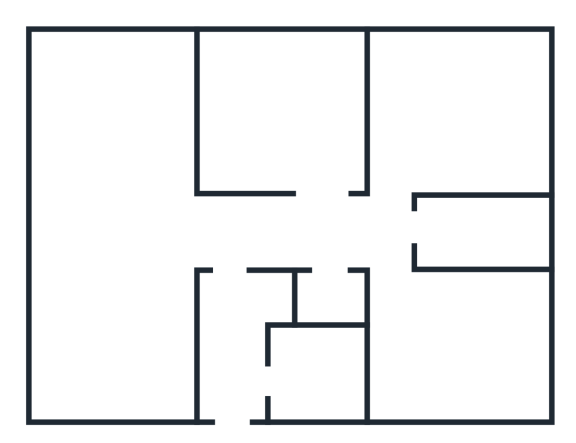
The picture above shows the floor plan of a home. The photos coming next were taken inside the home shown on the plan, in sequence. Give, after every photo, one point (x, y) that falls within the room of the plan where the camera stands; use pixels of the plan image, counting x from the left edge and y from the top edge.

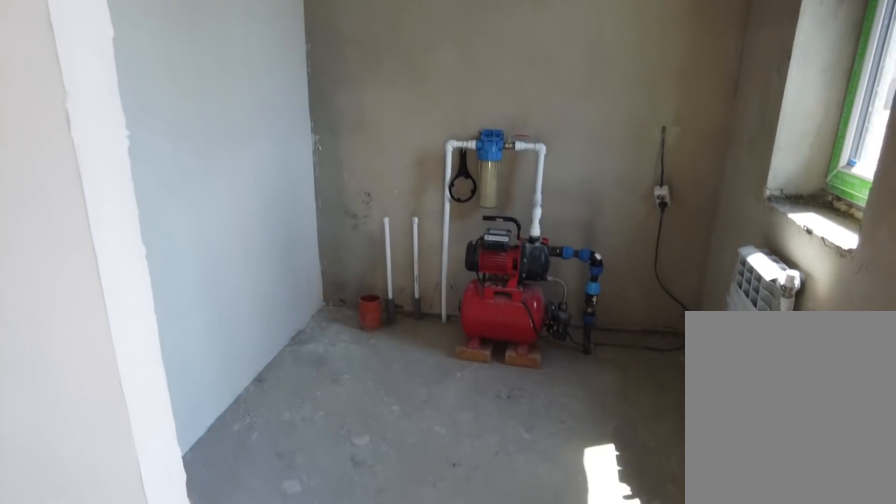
(233, 404)
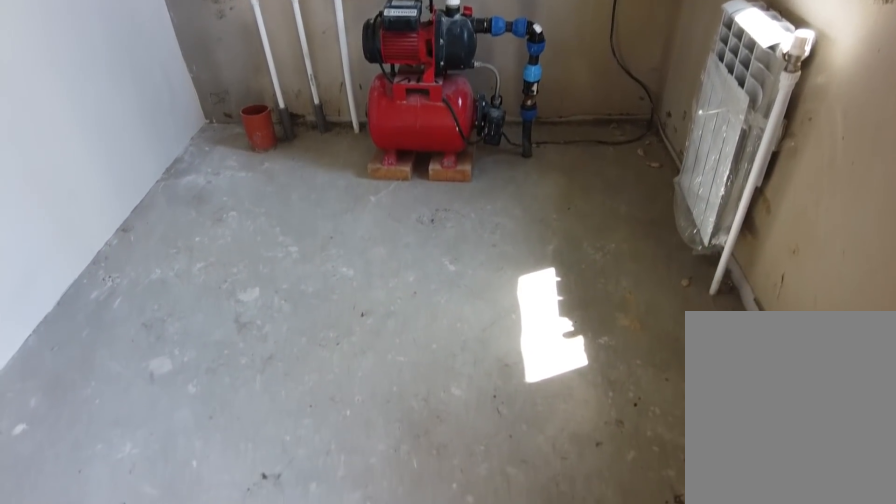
(296, 399)
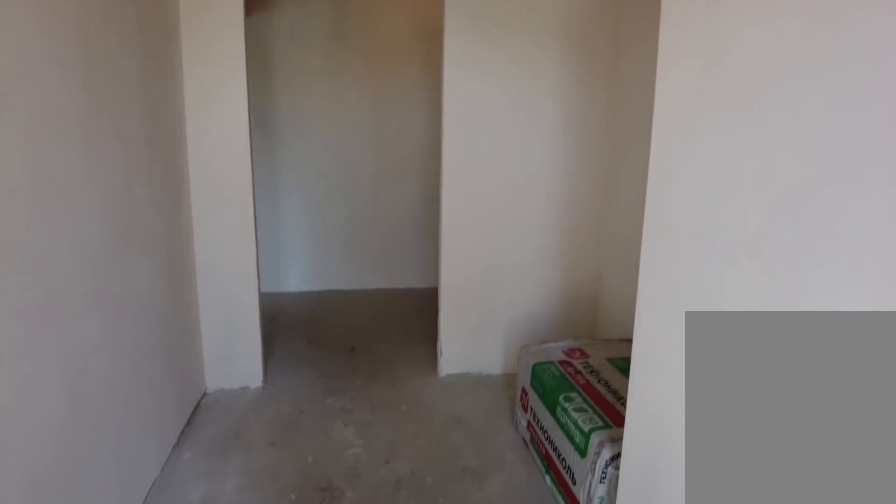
(243, 393)
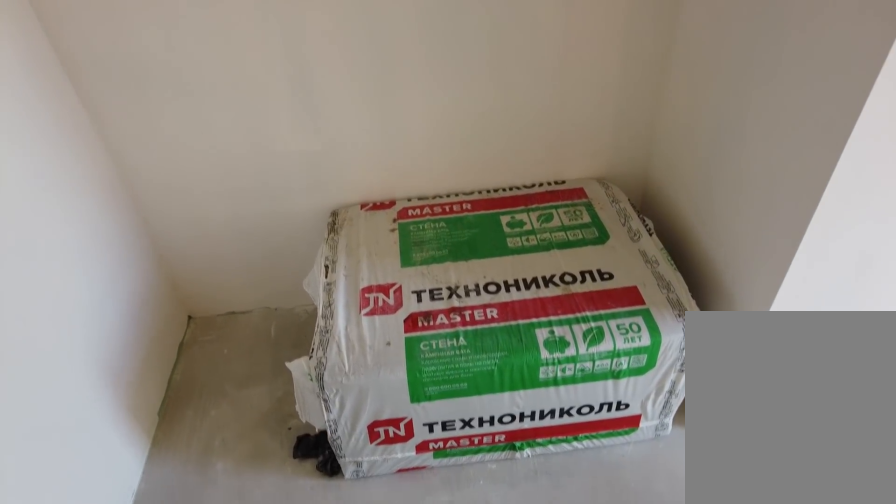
(227, 316)
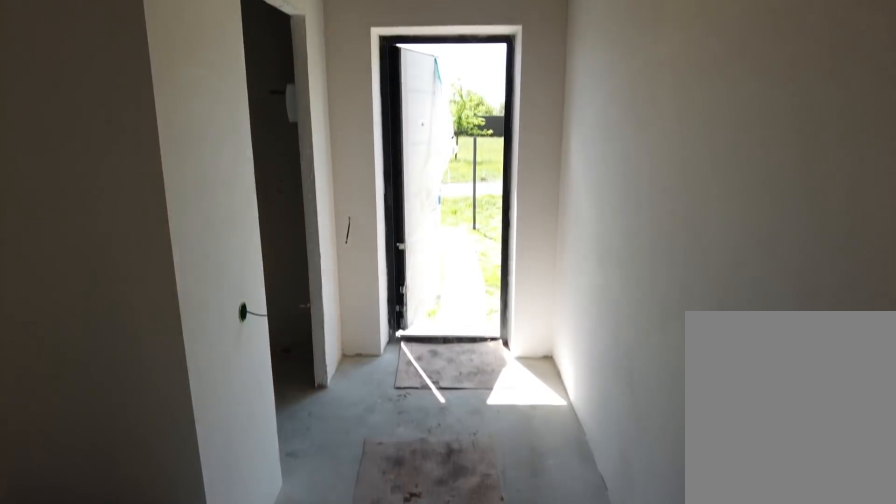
(227, 316)
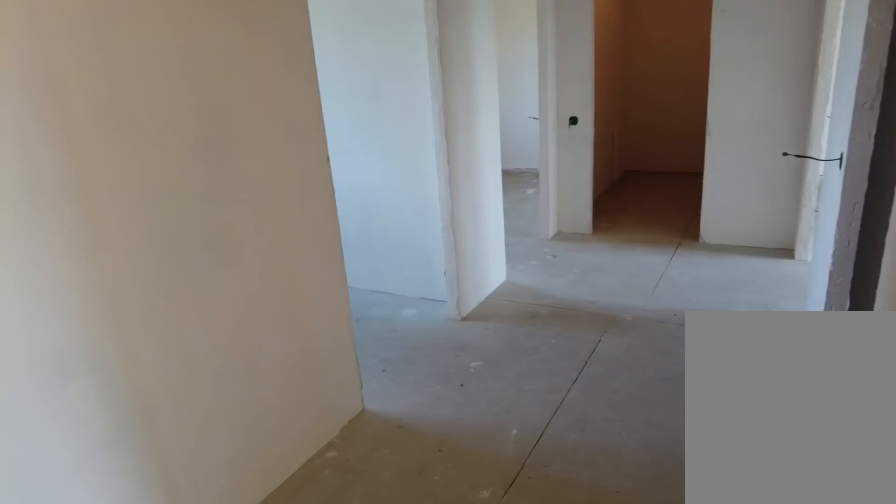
(232, 251)
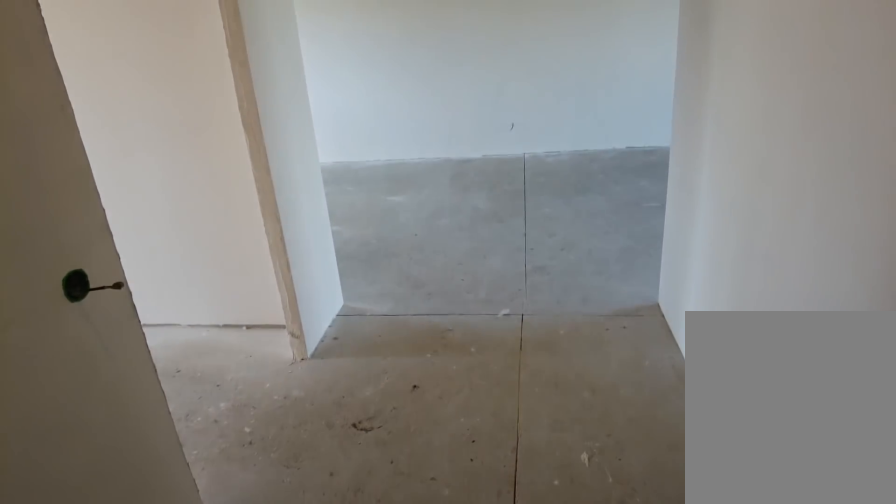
(338, 246)
